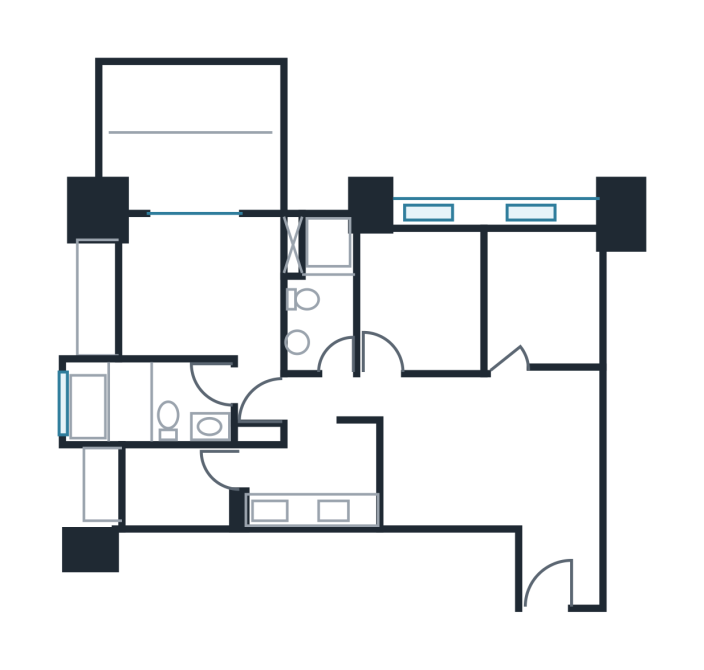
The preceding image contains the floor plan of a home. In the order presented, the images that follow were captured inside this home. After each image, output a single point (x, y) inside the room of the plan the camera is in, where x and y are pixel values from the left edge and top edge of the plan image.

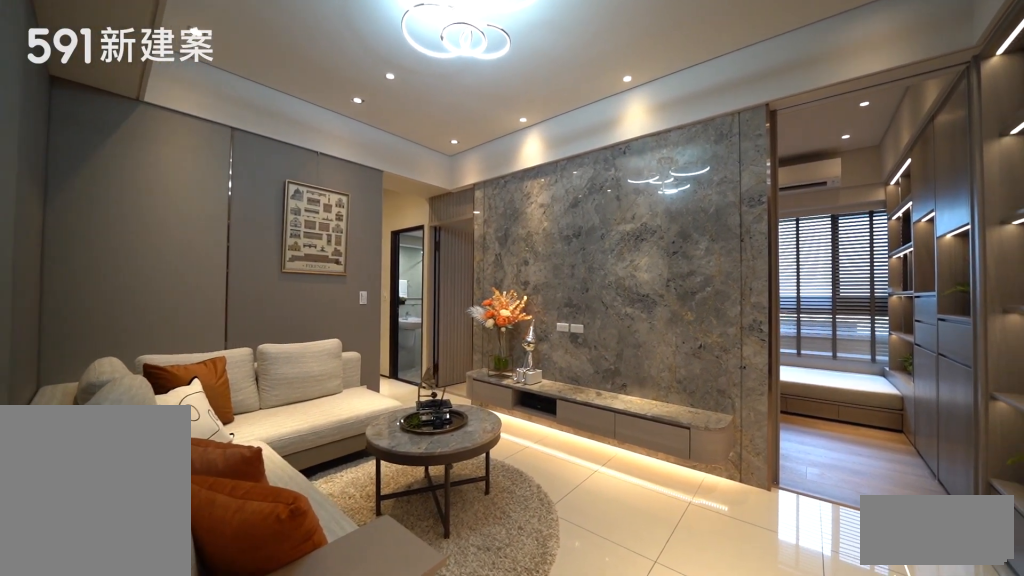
(487, 451)
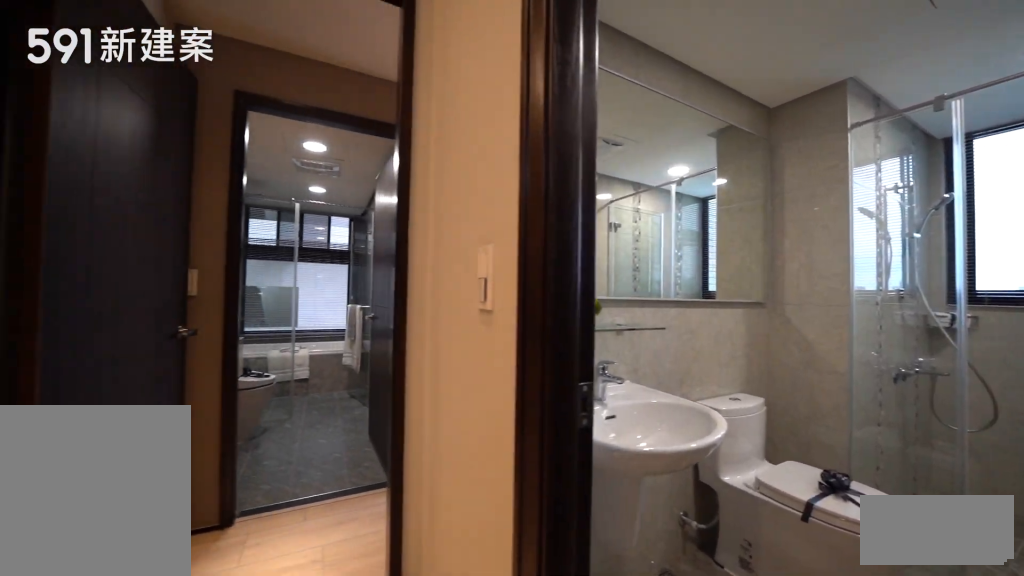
(318, 288)
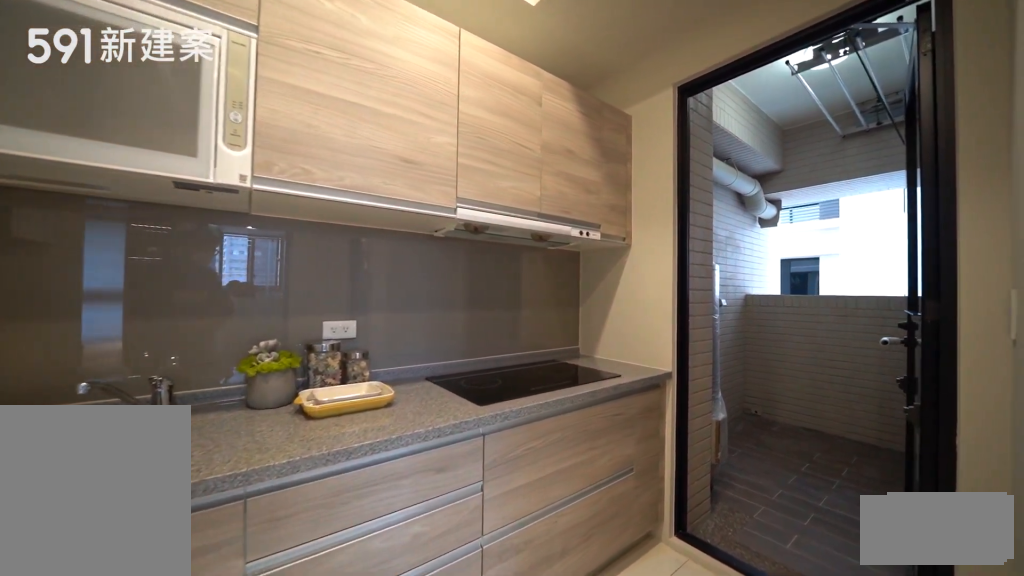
(313, 479)
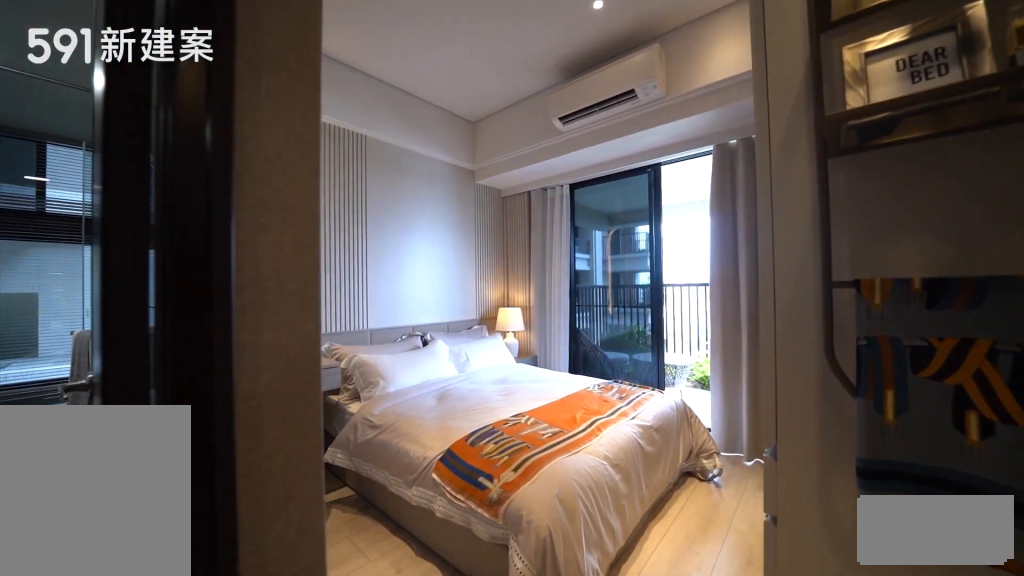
(202, 293)
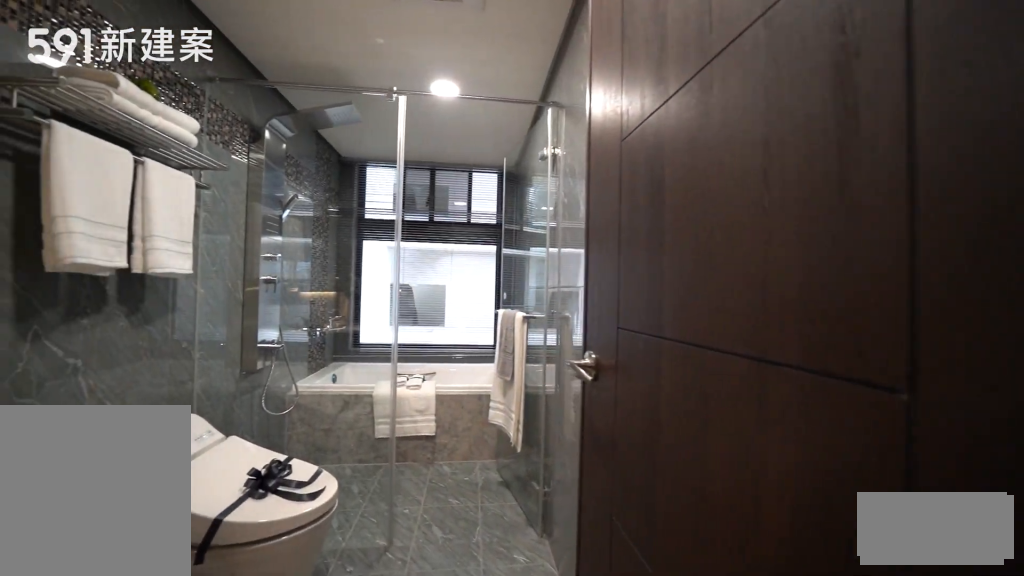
(142, 402)
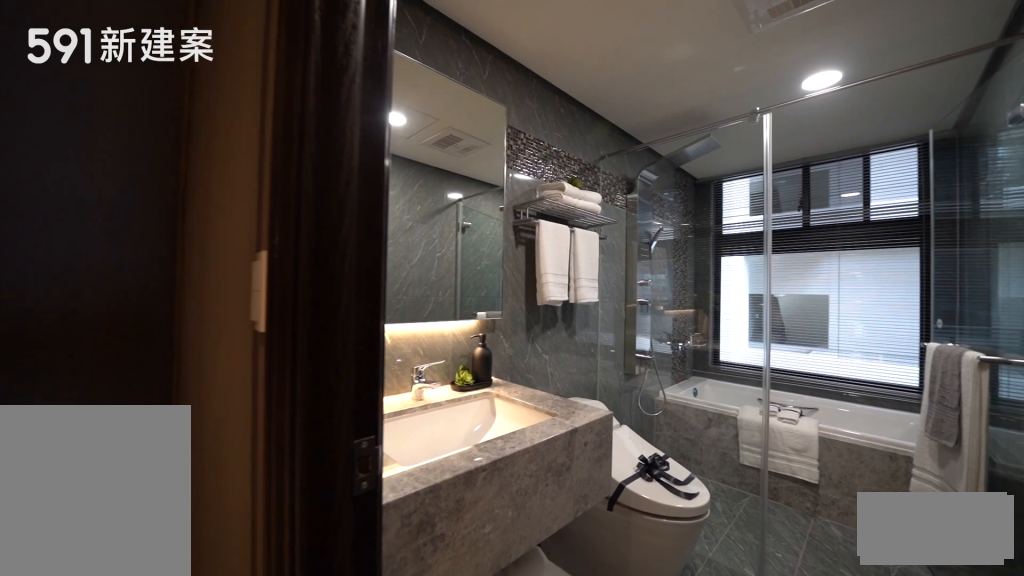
(142, 402)
